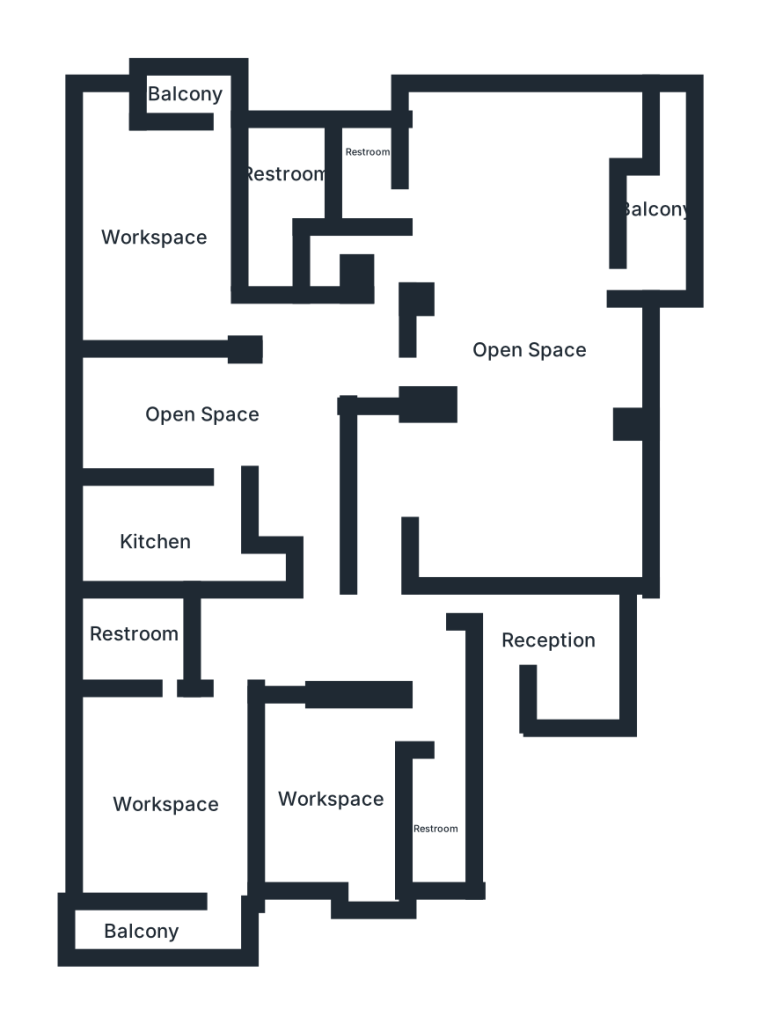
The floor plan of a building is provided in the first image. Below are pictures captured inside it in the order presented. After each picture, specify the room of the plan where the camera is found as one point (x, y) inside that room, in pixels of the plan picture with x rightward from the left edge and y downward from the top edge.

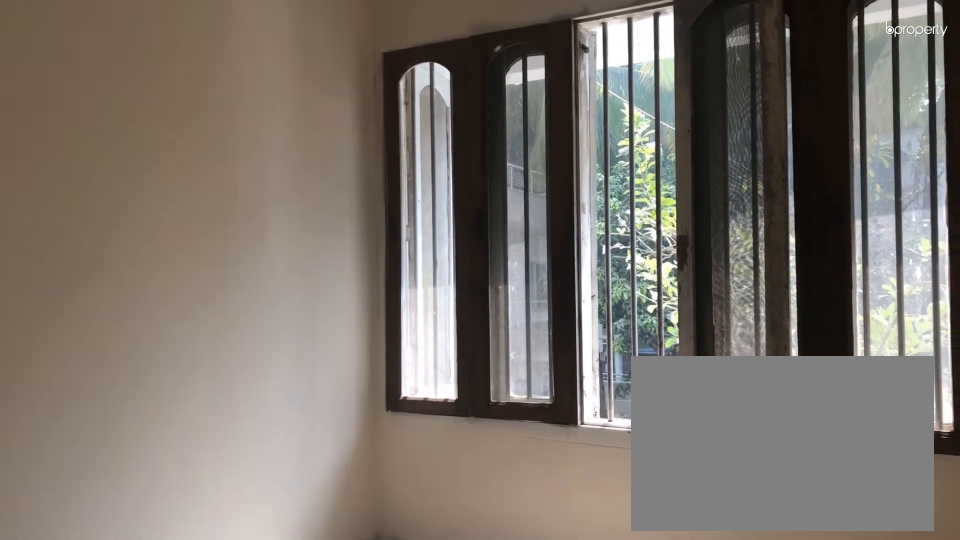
(546, 653)
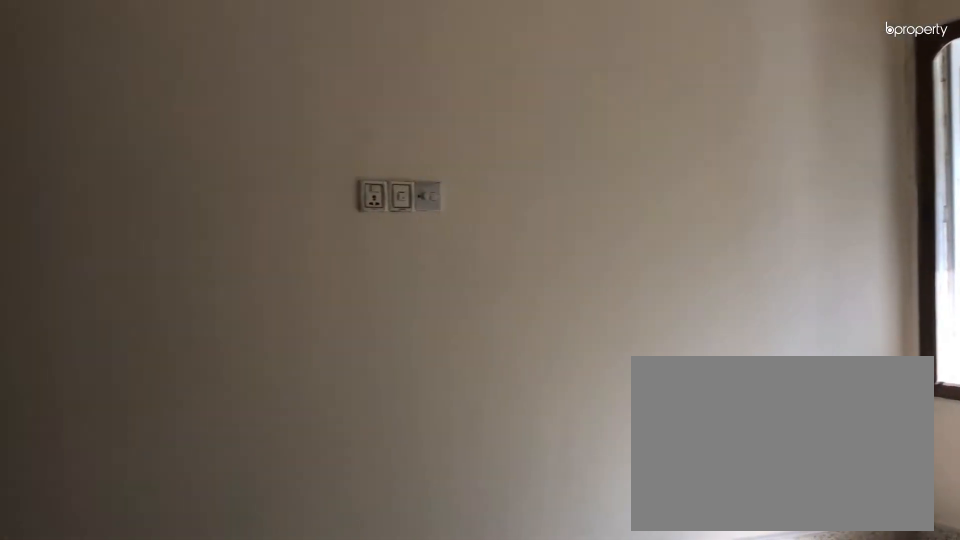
(546, 653)
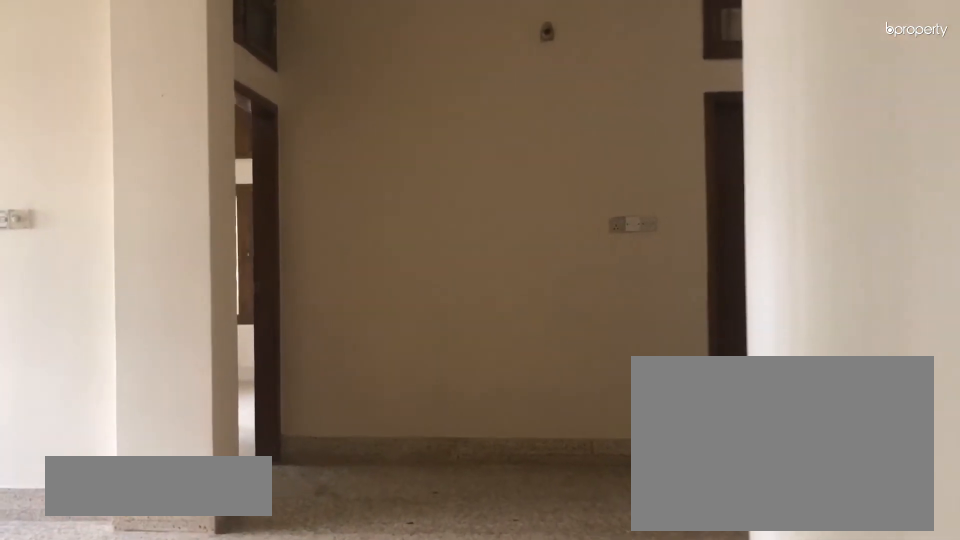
(270, 420)
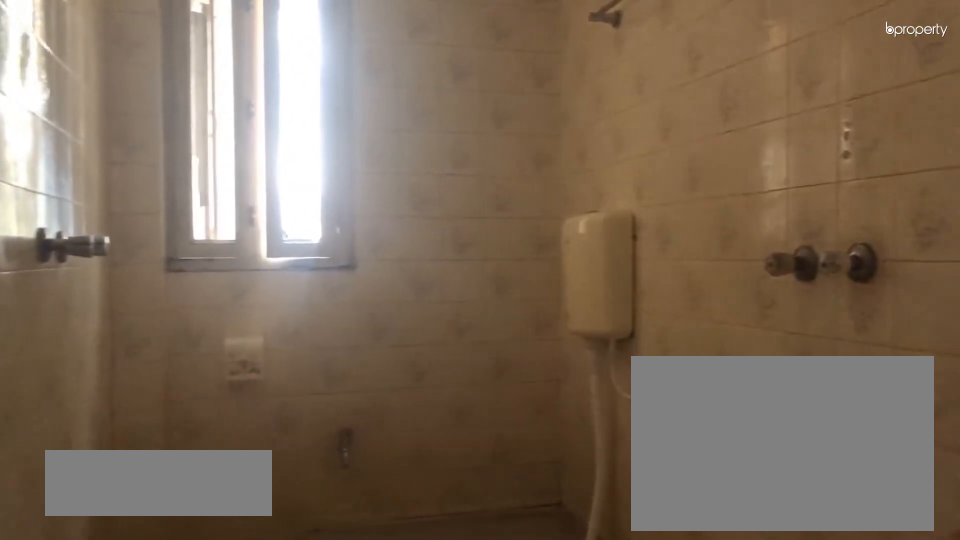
(437, 812)
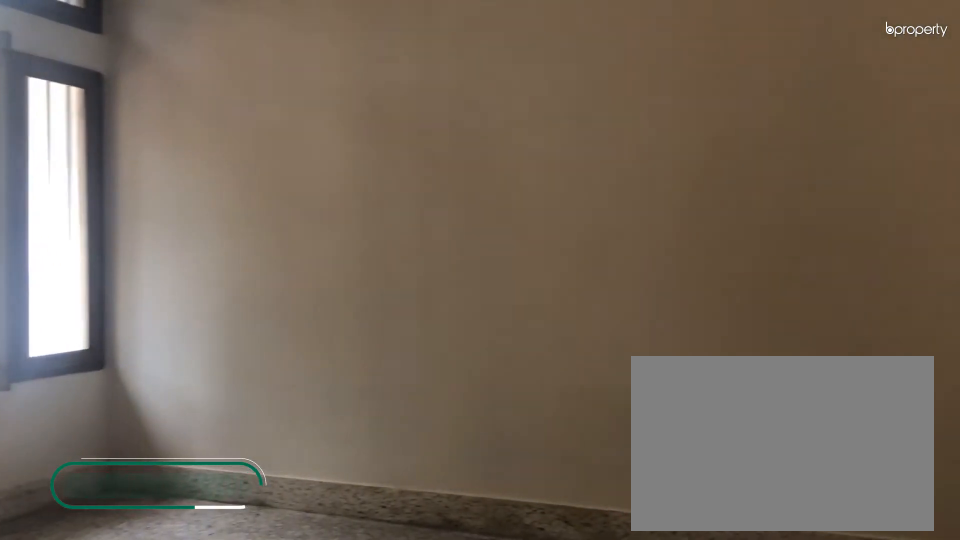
(331, 800)
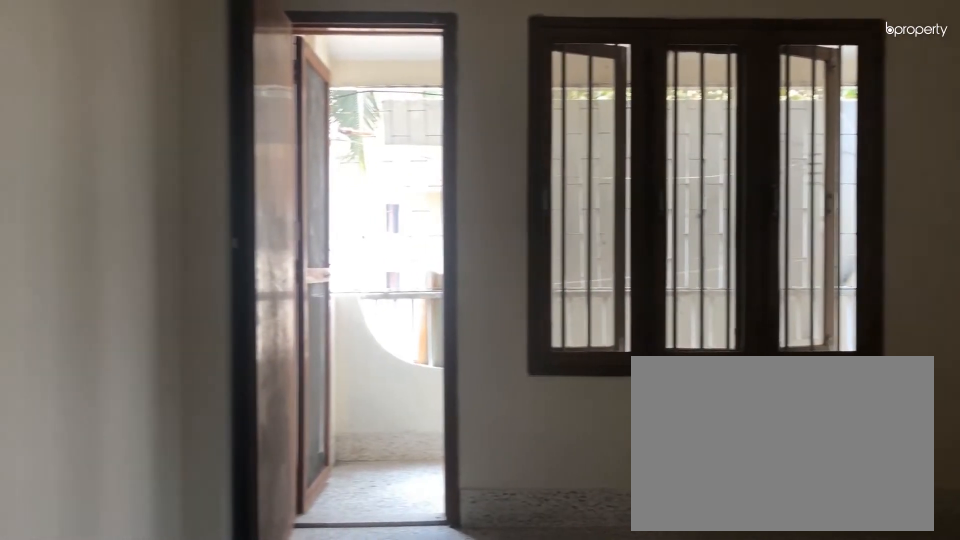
(173, 779)
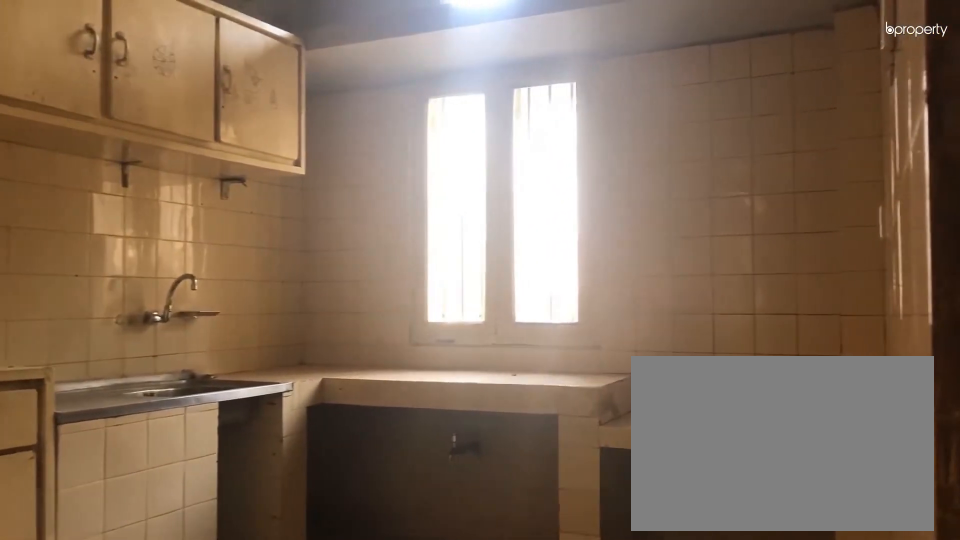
(154, 547)
